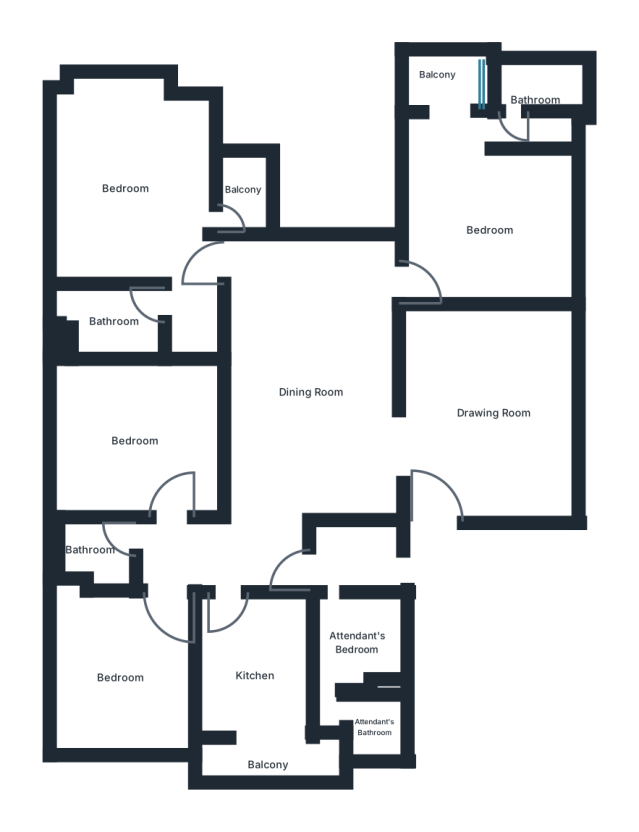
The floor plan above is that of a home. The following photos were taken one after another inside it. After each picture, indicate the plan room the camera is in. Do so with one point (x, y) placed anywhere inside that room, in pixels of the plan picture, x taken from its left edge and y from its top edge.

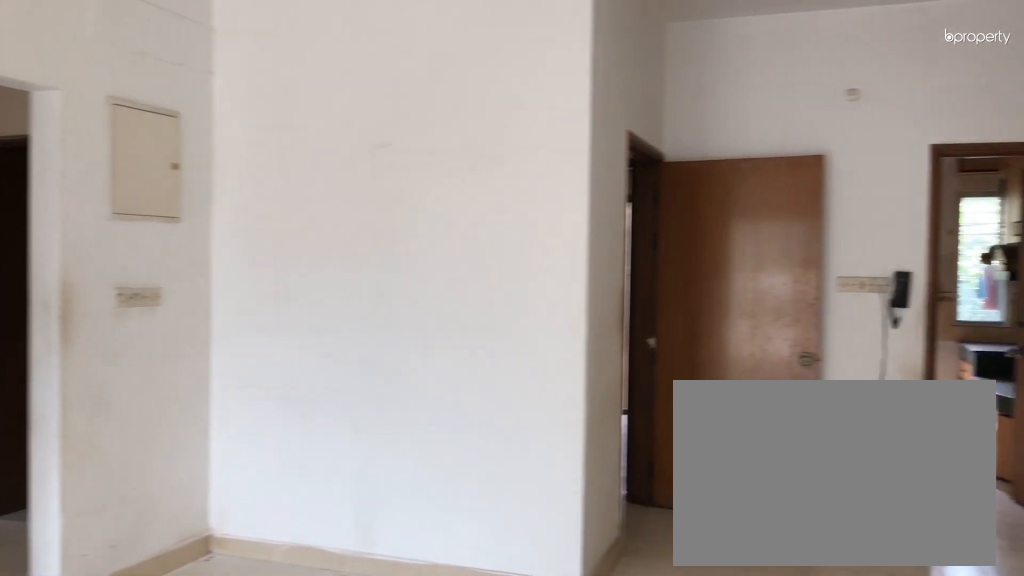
(309, 392)
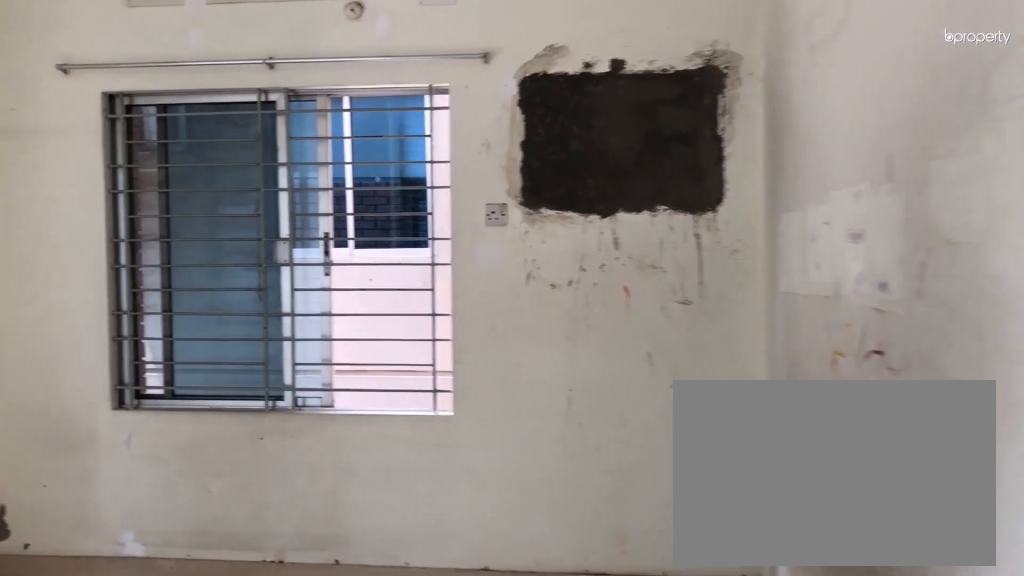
(489, 232)
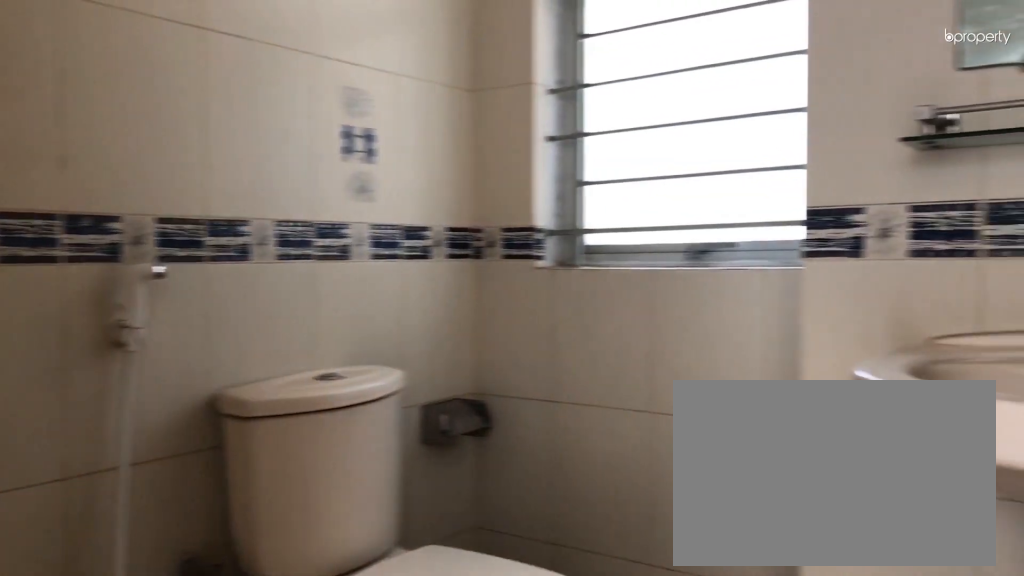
(535, 102)
